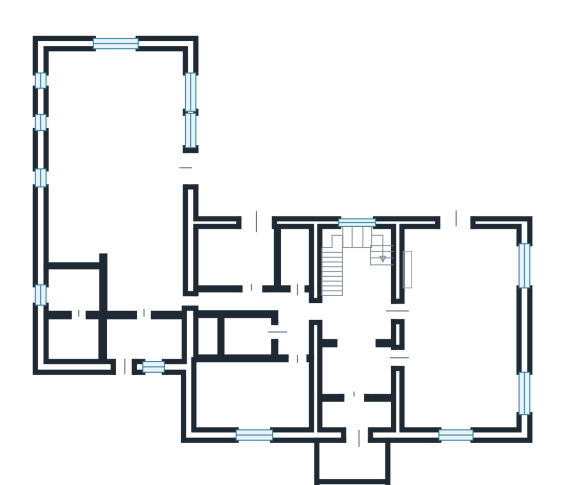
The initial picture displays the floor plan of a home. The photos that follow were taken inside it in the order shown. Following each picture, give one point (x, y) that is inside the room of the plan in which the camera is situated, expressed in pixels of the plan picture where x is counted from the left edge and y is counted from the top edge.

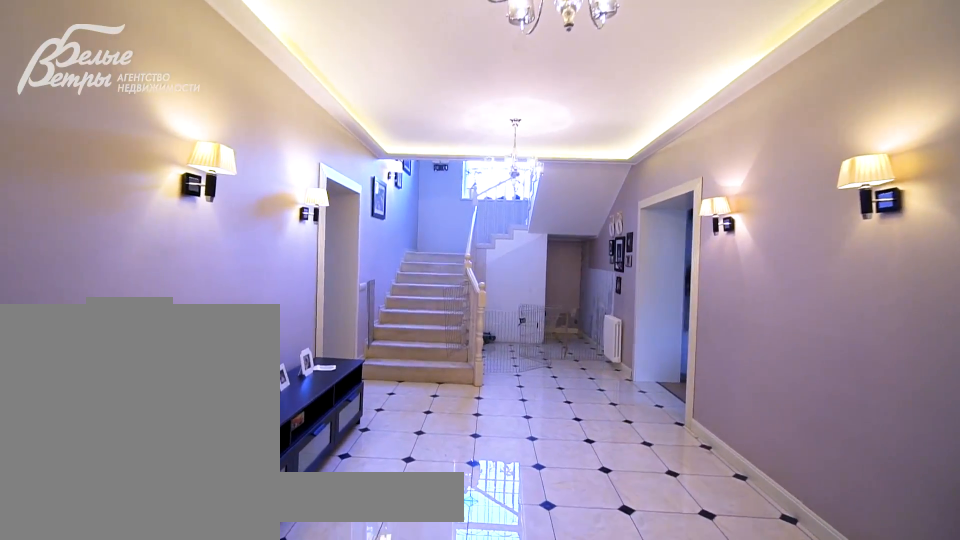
(355, 283)
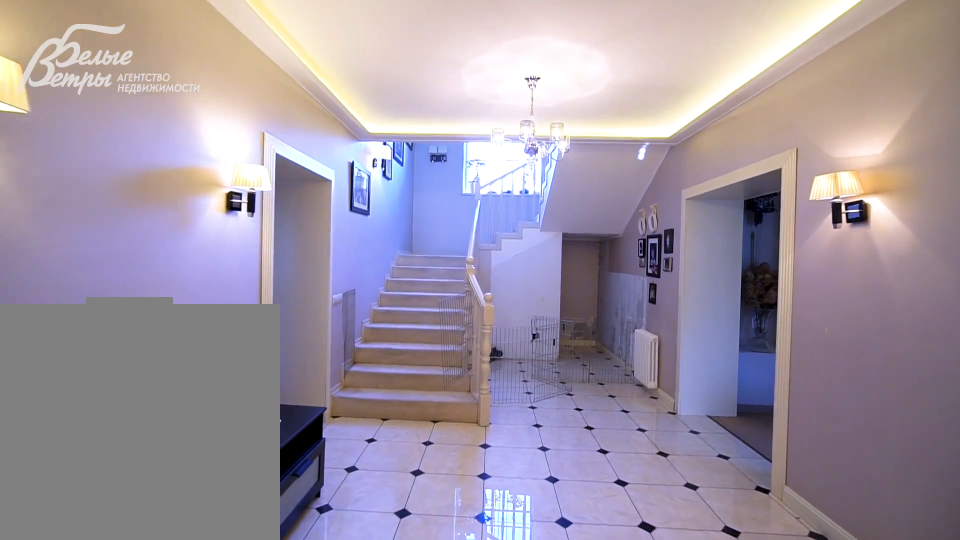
(355, 283)
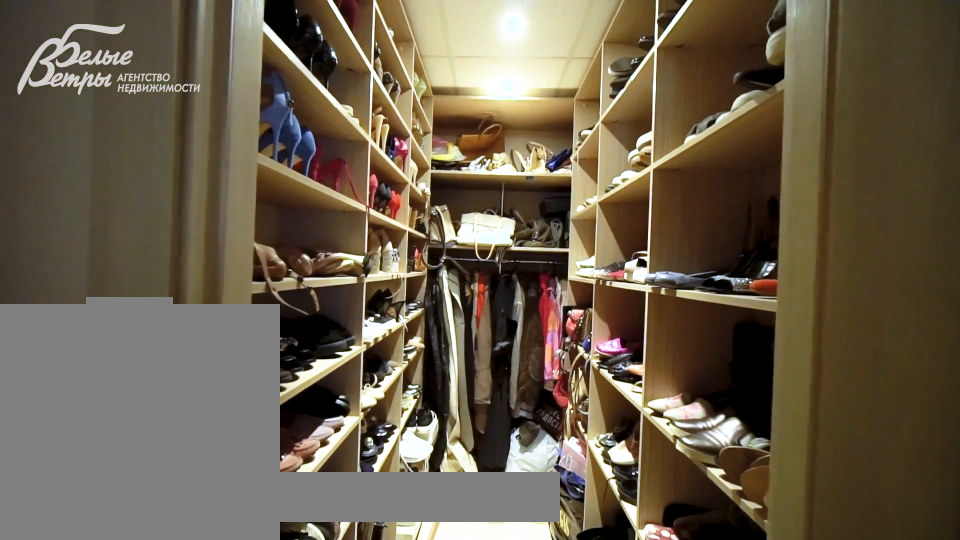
(292, 257)
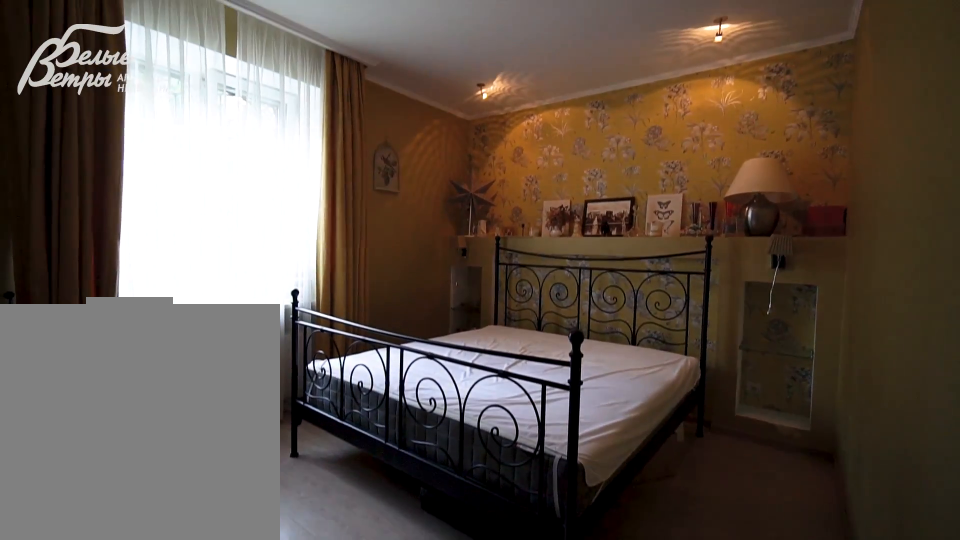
(250, 394)
